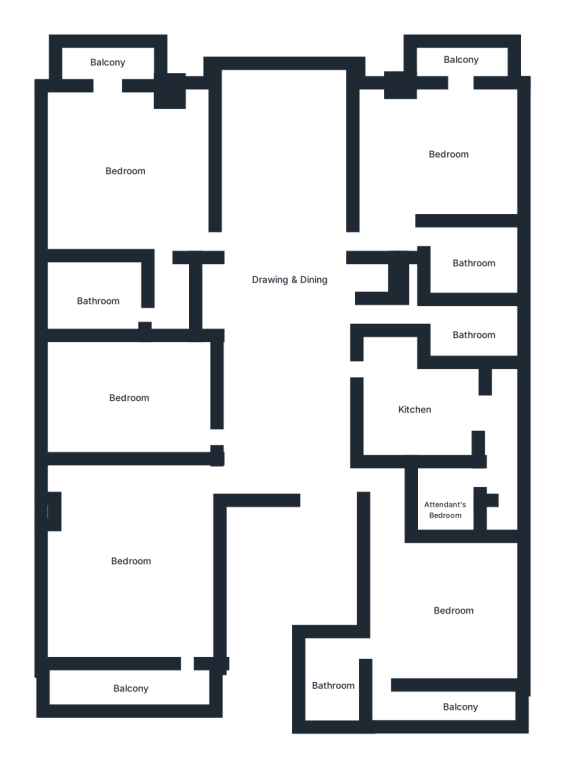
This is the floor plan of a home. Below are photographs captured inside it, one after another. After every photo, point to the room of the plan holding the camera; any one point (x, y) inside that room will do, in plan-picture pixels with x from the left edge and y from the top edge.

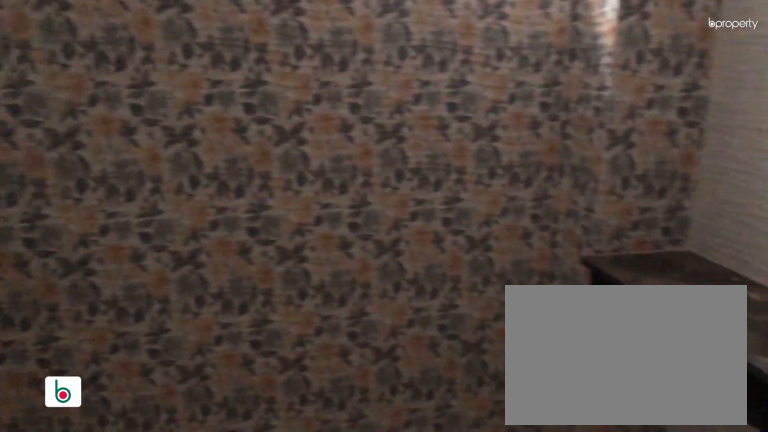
(97, 295)
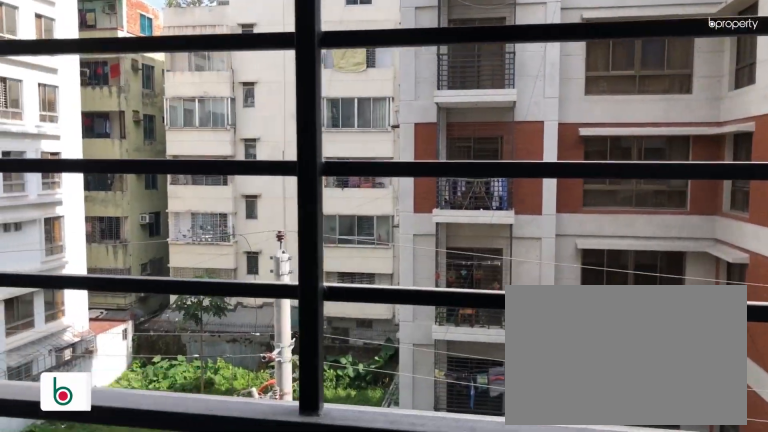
(103, 58)
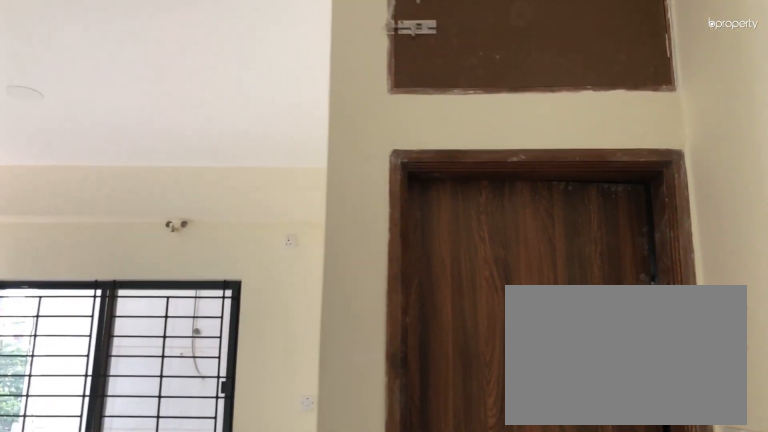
(445, 146)
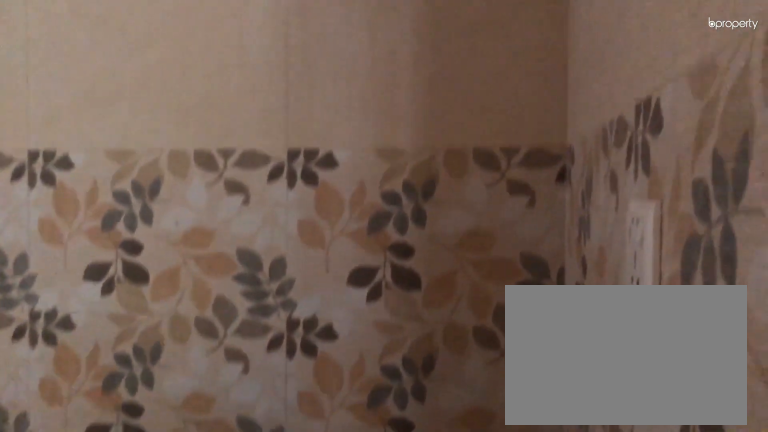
(470, 261)
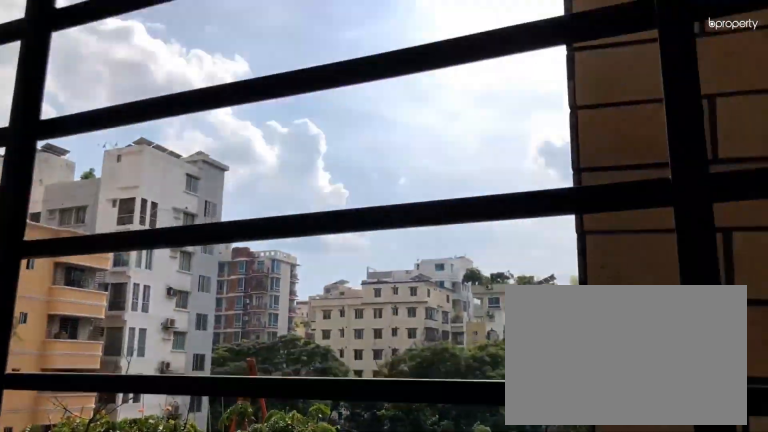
(459, 61)
